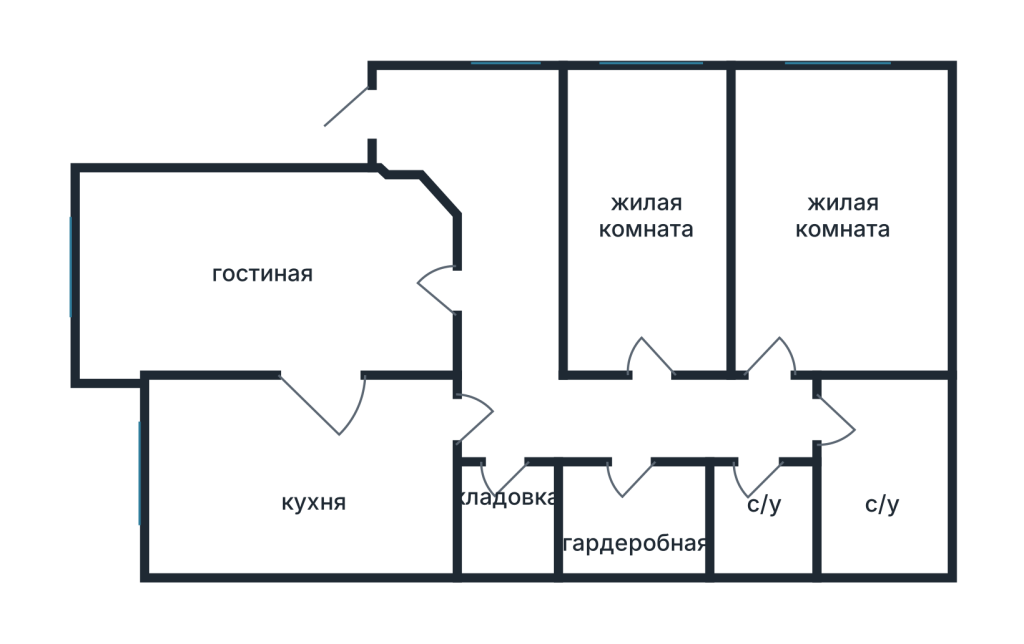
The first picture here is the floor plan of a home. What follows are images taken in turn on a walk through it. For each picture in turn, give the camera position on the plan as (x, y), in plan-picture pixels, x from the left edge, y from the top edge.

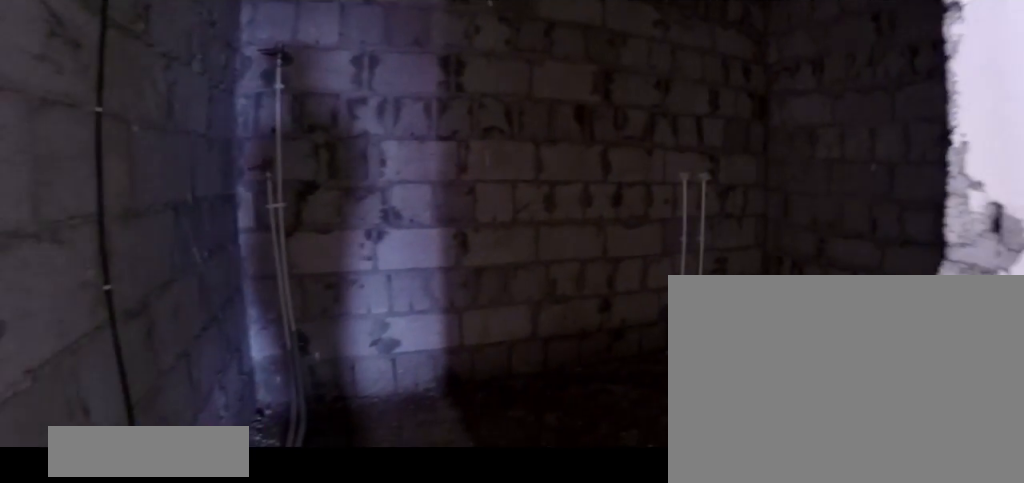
(883, 504)
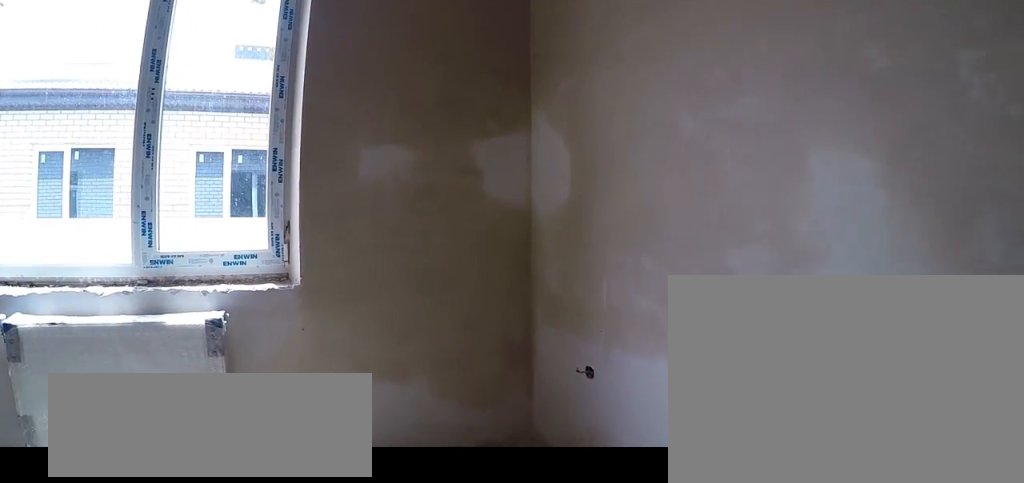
(841, 219)
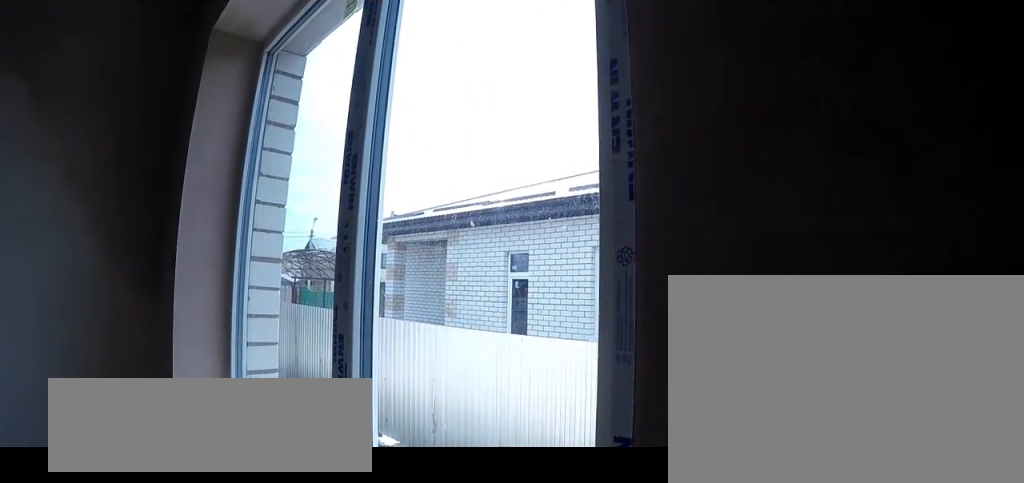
(917, 108)
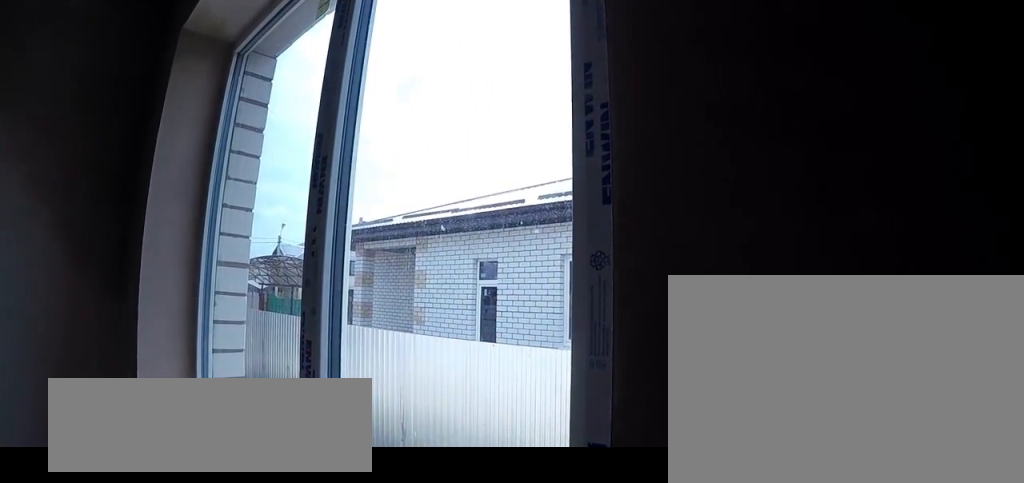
(917, 108)
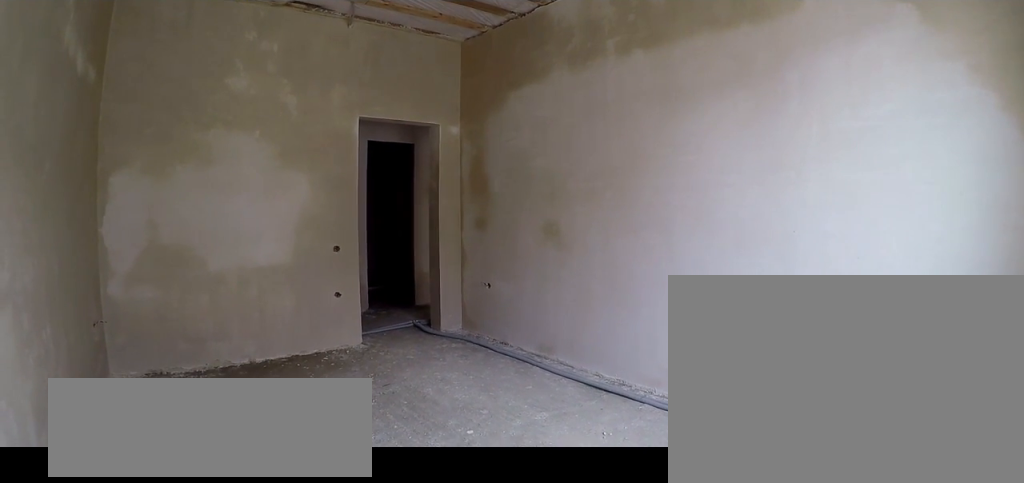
(916, 108)
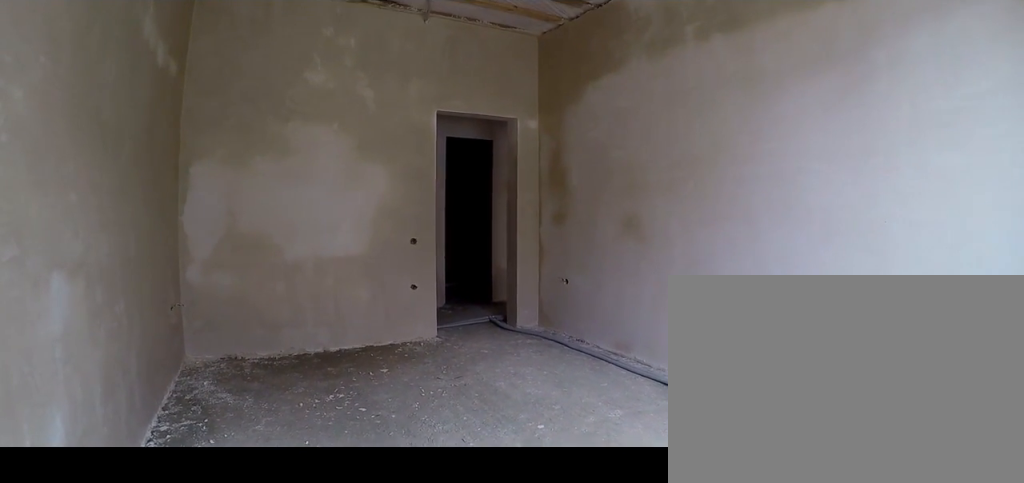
(916, 110)
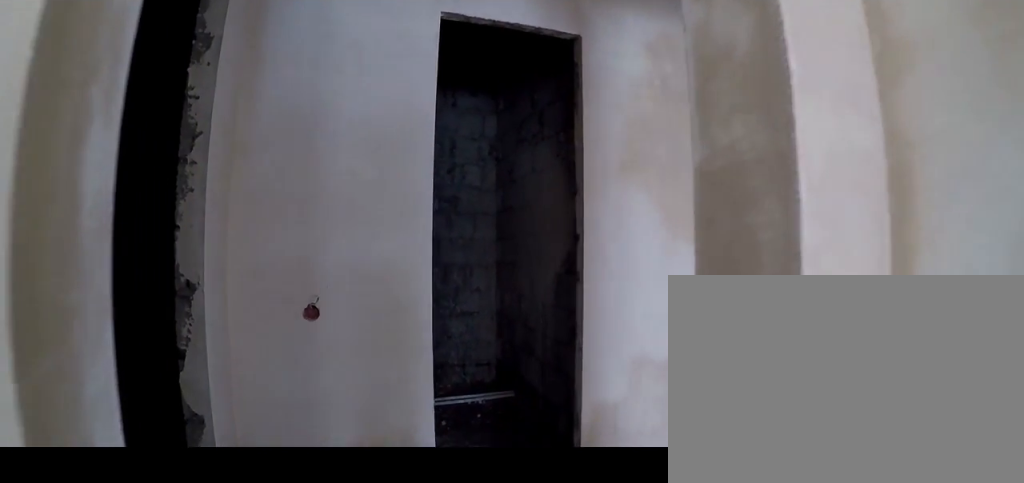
(776, 360)
